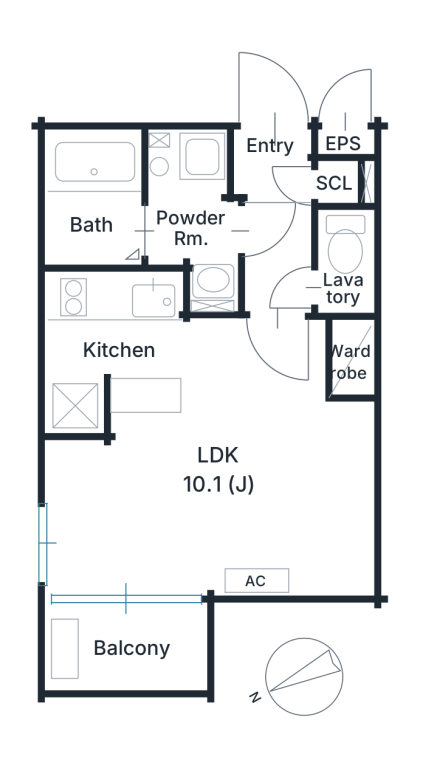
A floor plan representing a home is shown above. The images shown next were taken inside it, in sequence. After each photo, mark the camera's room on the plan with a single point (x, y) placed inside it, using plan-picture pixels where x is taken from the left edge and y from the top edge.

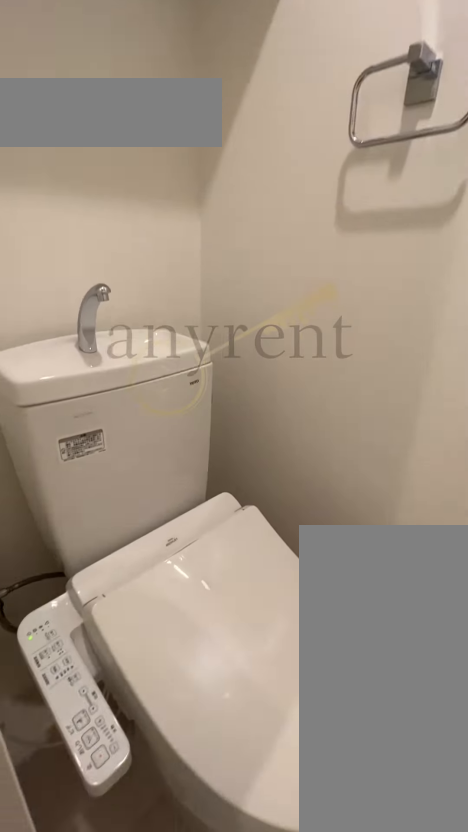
(344, 248)
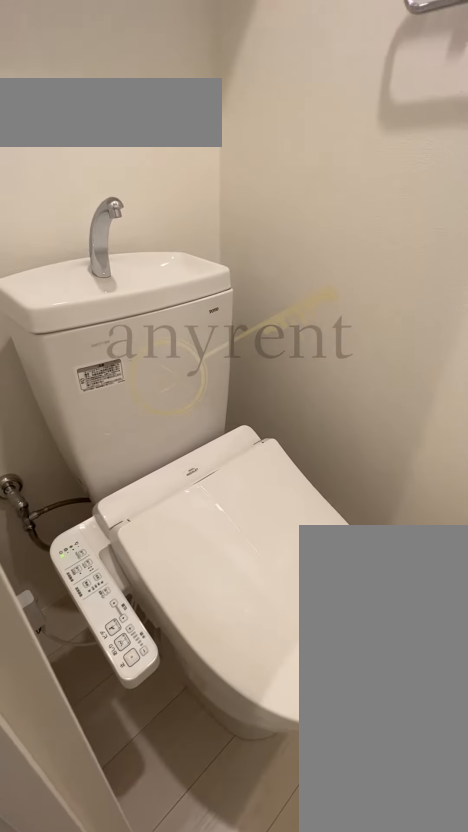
(344, 248)
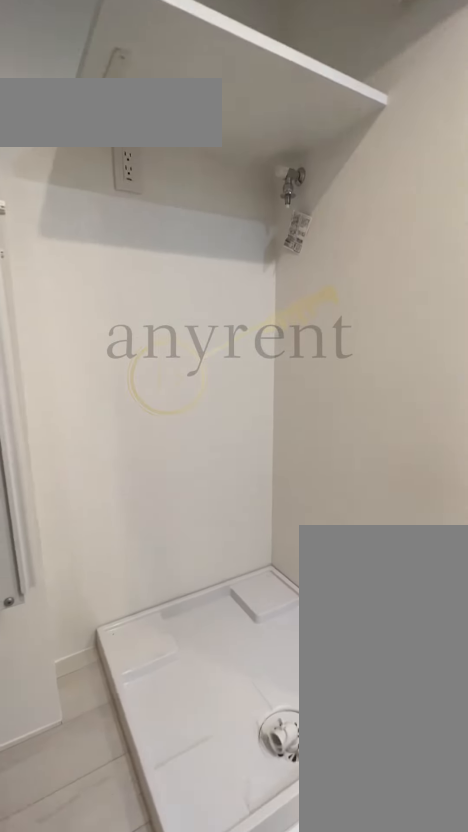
(201, 158)
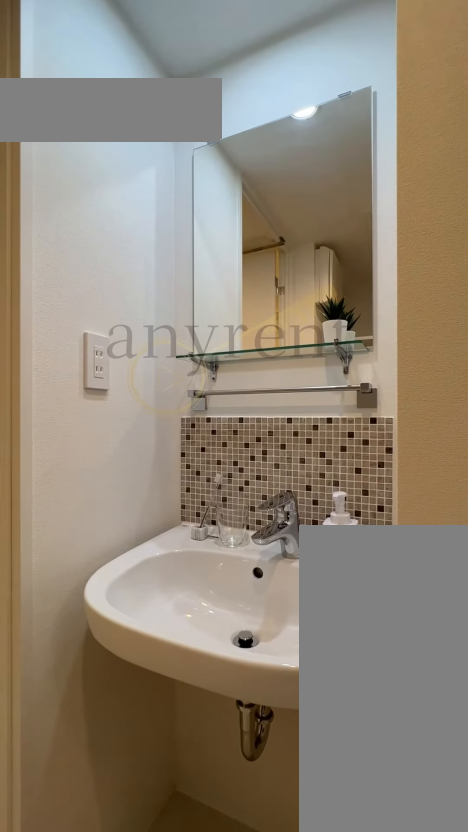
(212, 282)
